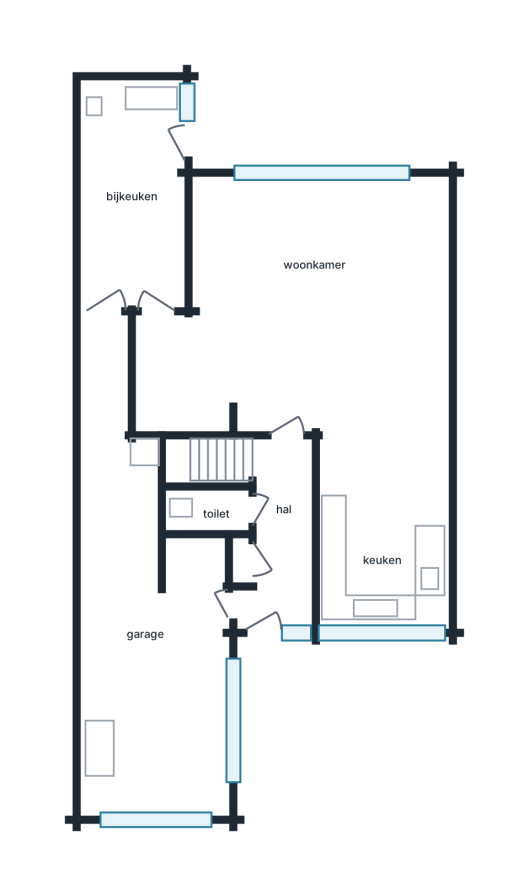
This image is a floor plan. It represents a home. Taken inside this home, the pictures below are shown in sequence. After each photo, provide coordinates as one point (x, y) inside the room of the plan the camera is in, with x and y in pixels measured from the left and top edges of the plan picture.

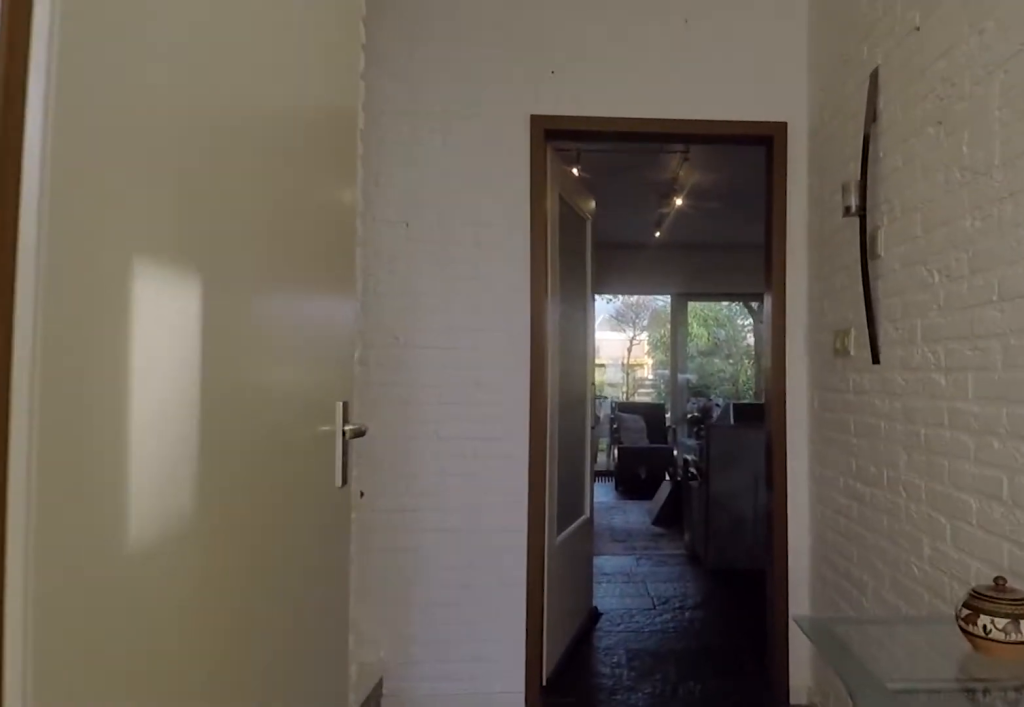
(279, 534)
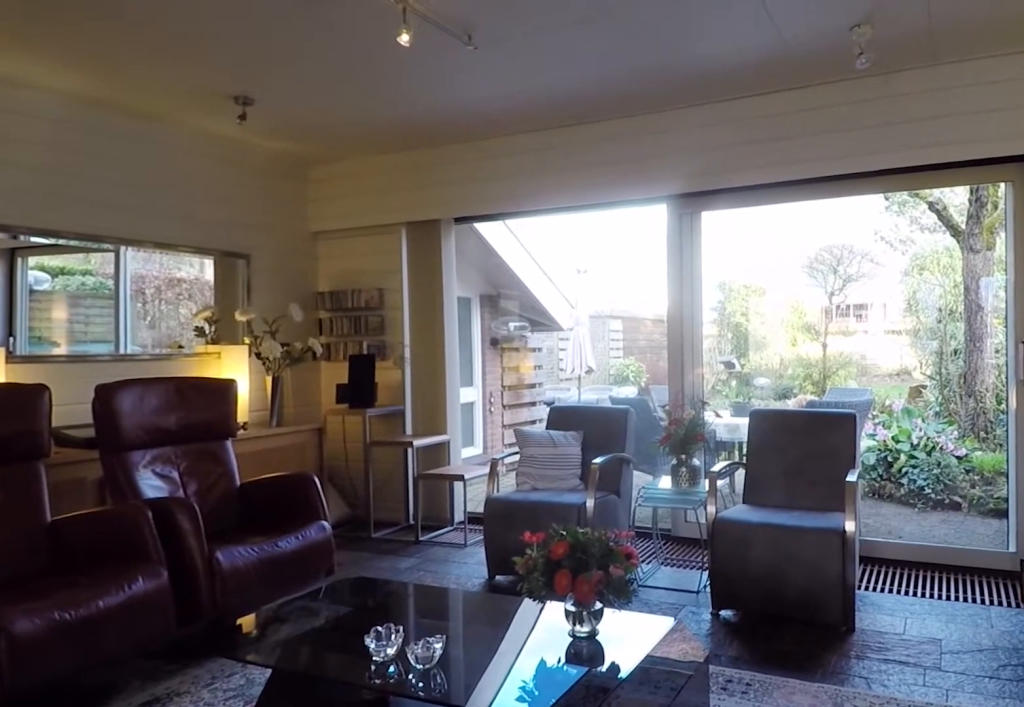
(223, 351)
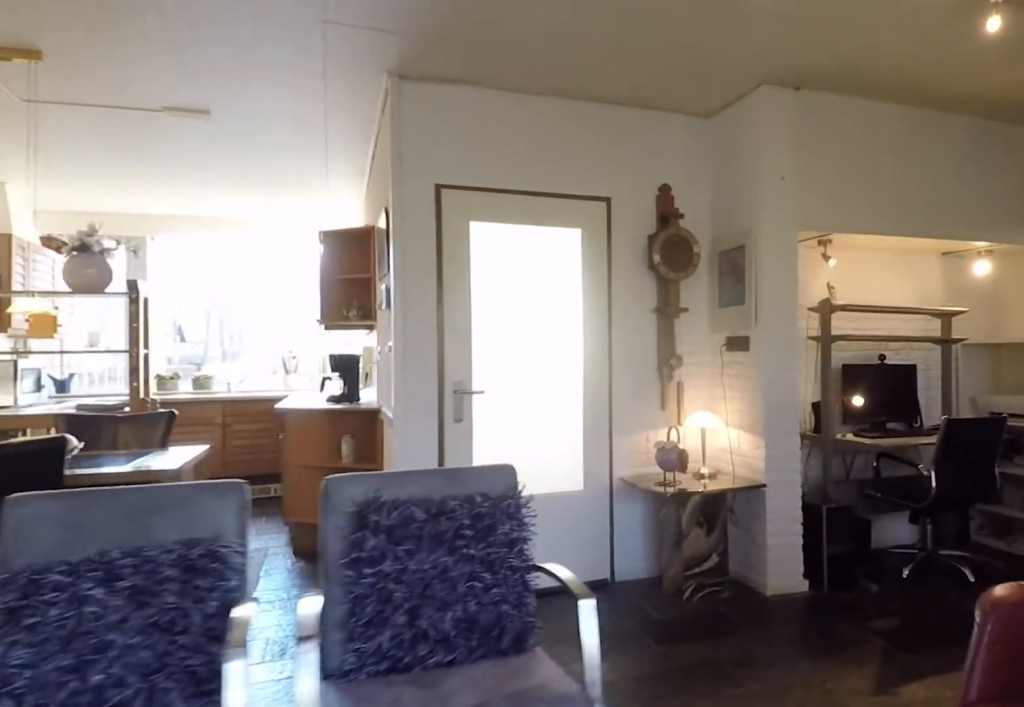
(228, 338)
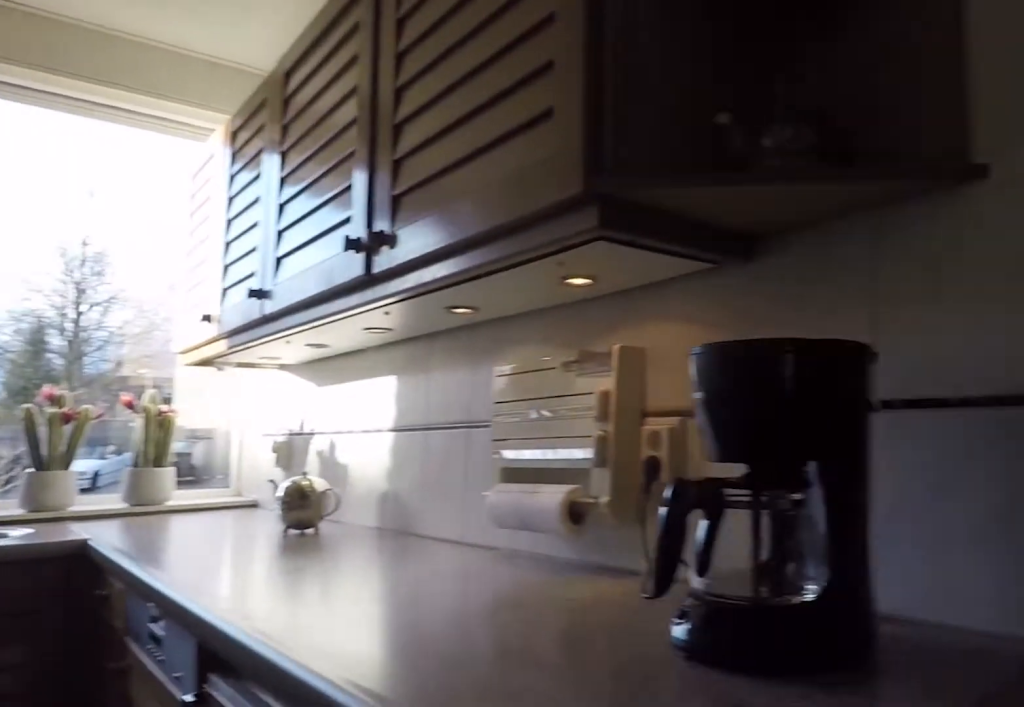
(381, 529)
